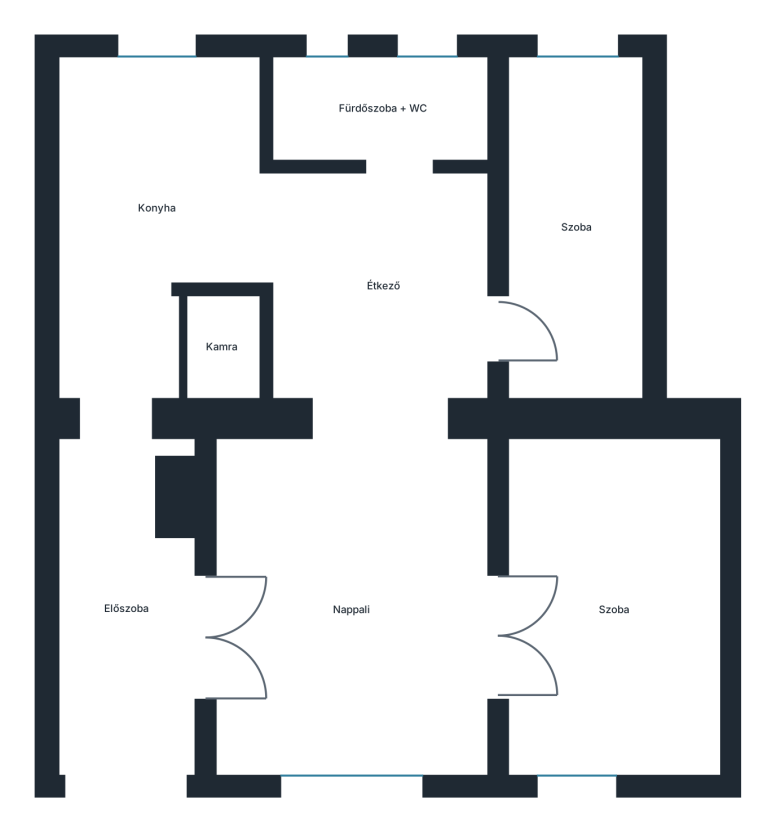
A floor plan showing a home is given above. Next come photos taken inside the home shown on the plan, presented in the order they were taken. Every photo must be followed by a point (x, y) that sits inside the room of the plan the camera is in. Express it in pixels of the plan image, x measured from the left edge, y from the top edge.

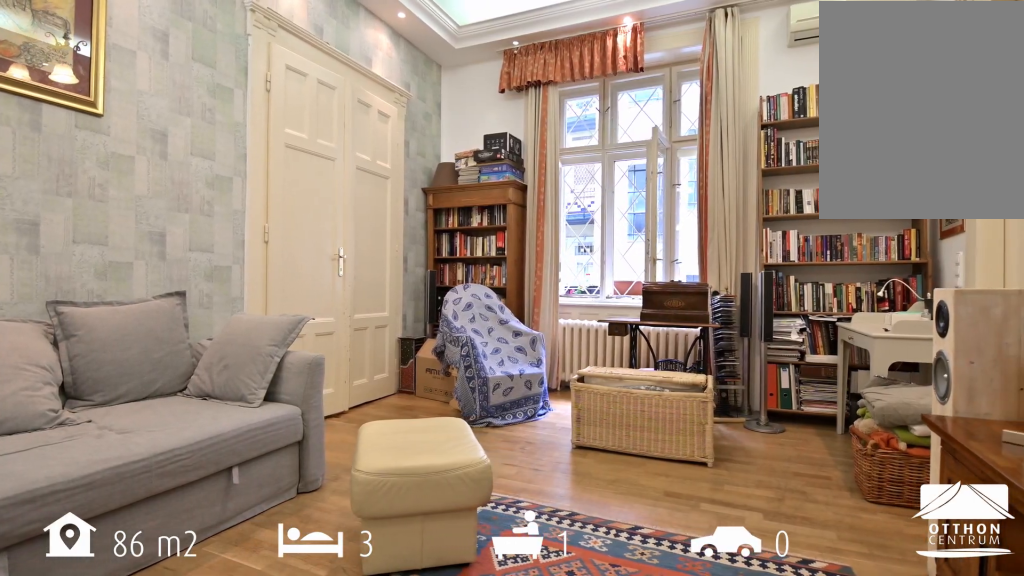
(360, 607)
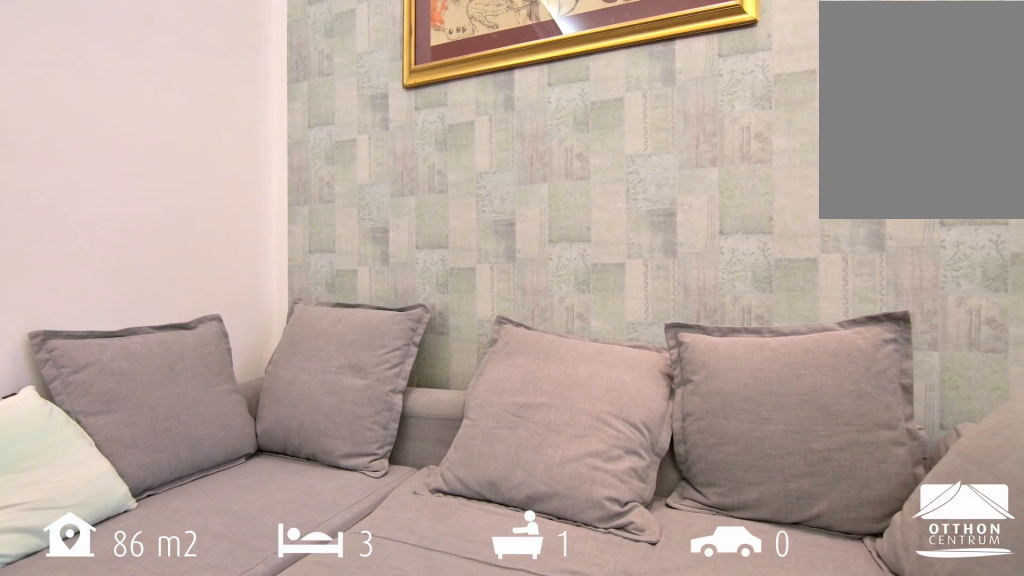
(359, 607)
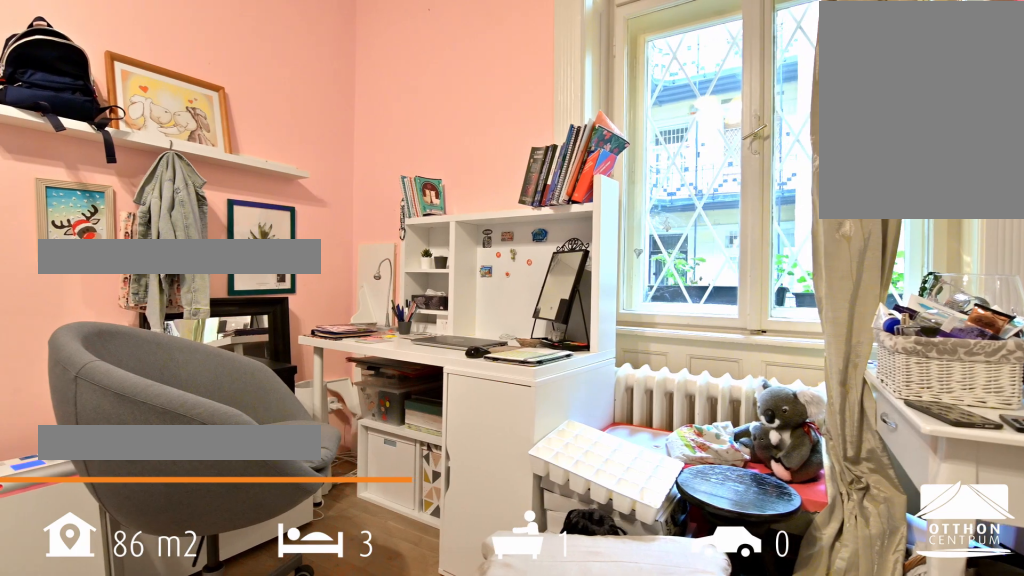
(596, 607)
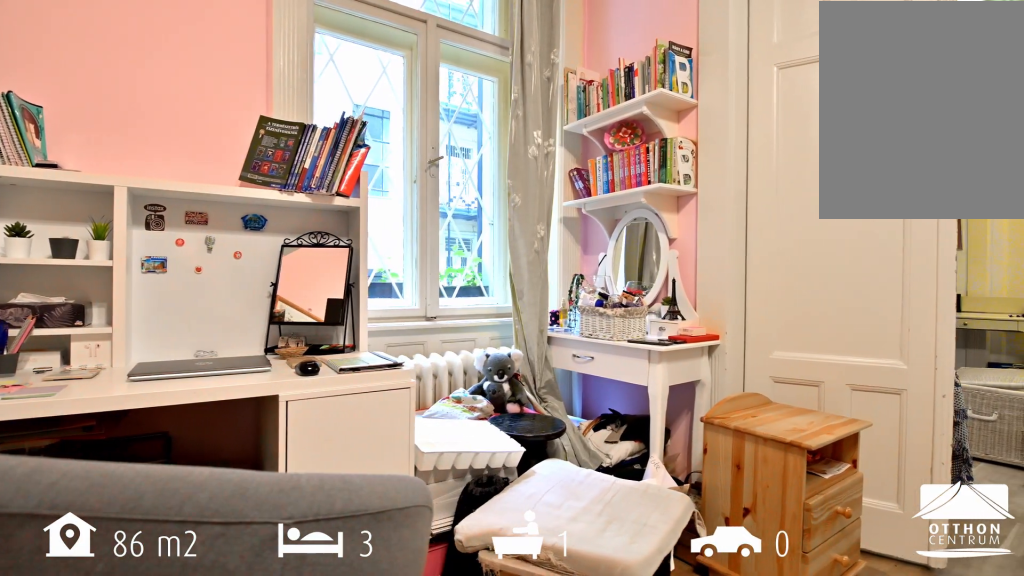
(596, 607)
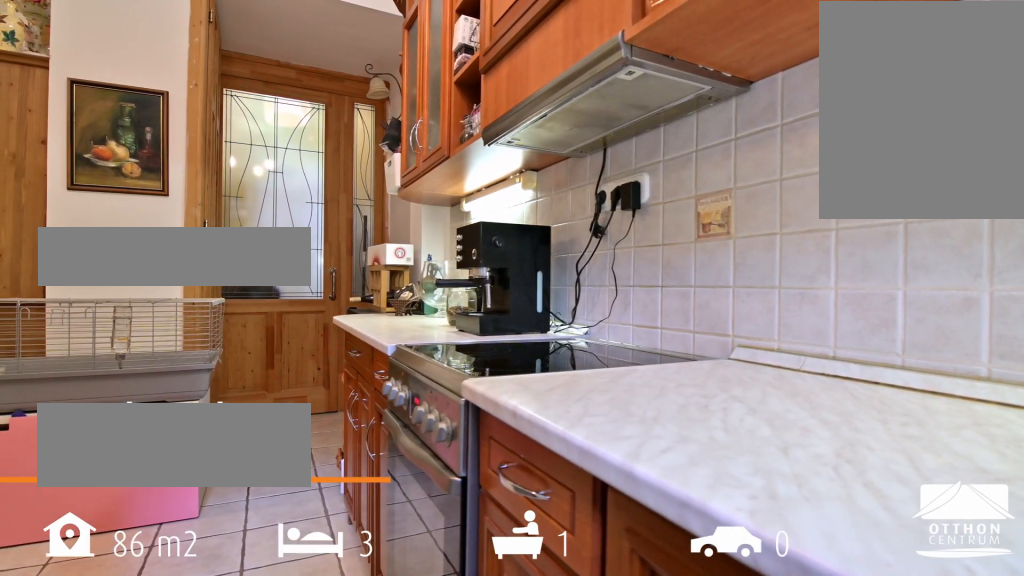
(161, 216)
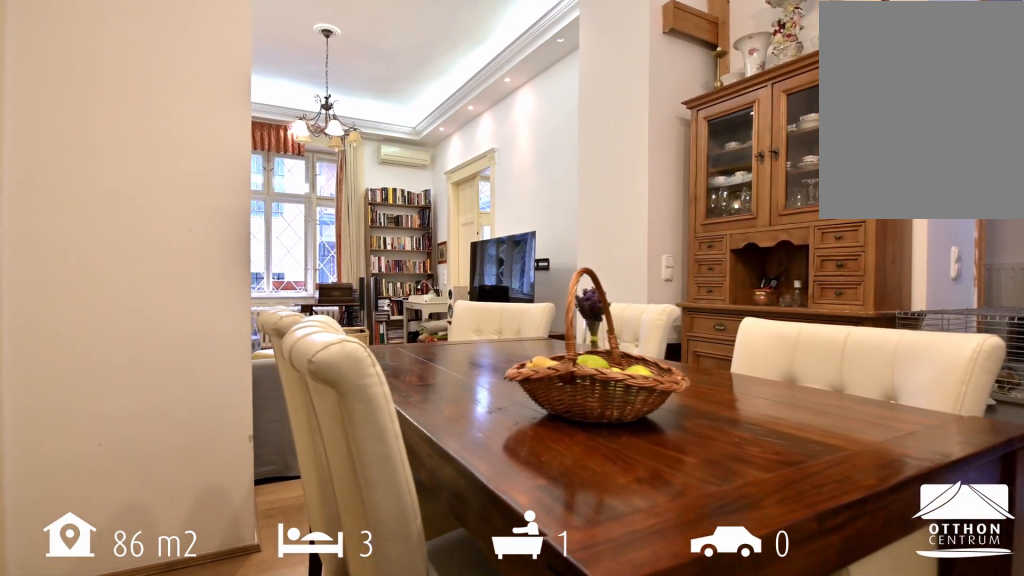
(385, 280)
